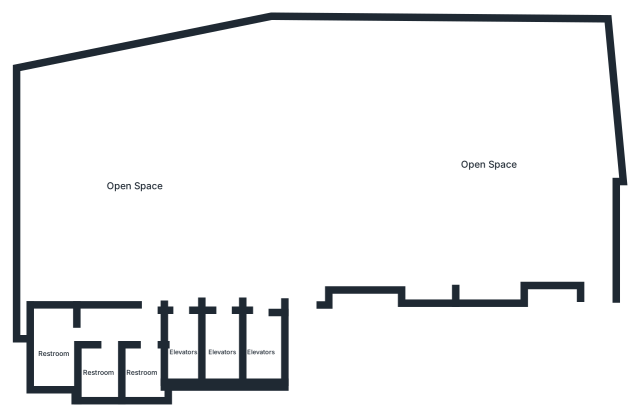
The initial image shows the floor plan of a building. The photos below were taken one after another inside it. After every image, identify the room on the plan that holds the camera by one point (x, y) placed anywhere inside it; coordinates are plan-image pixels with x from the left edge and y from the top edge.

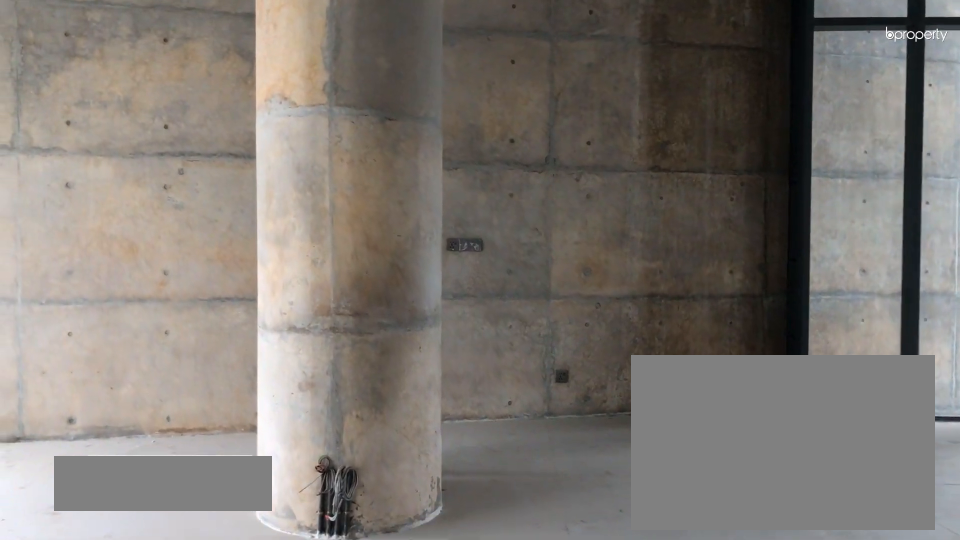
(136, 187)
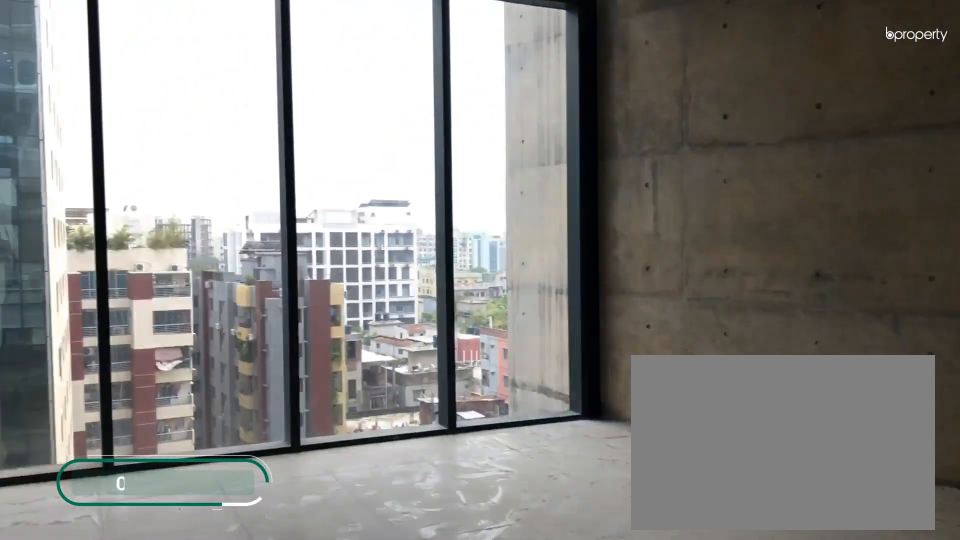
(136, 187)
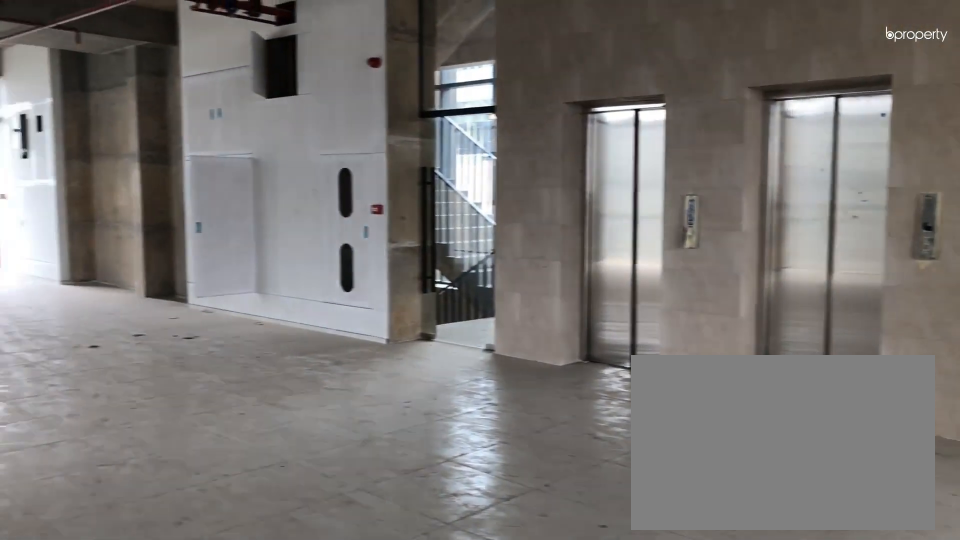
(136, 187)
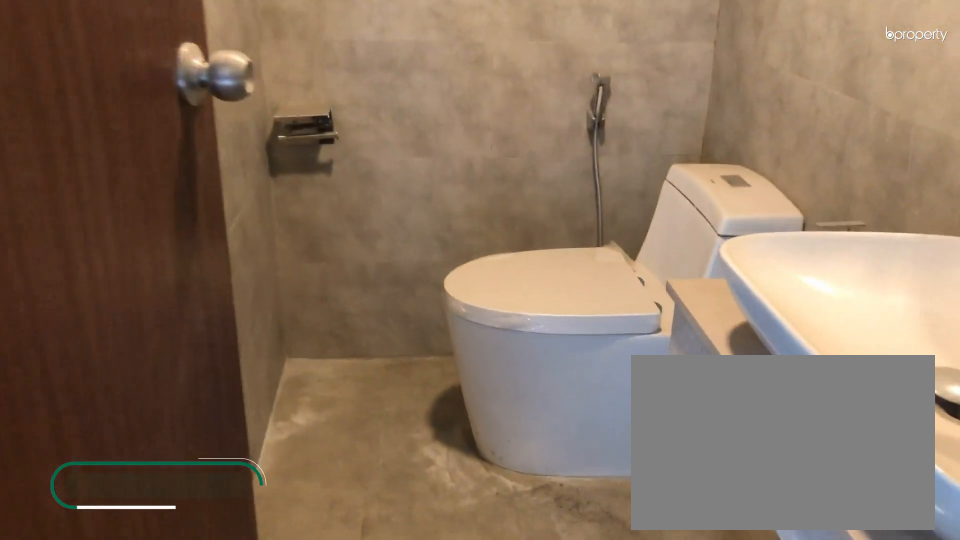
(140, 372)
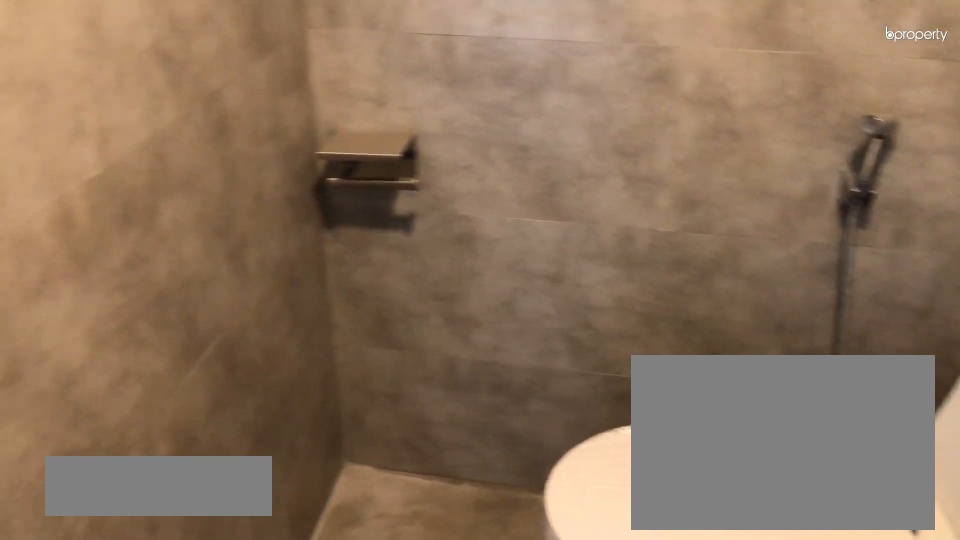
(140, 372)
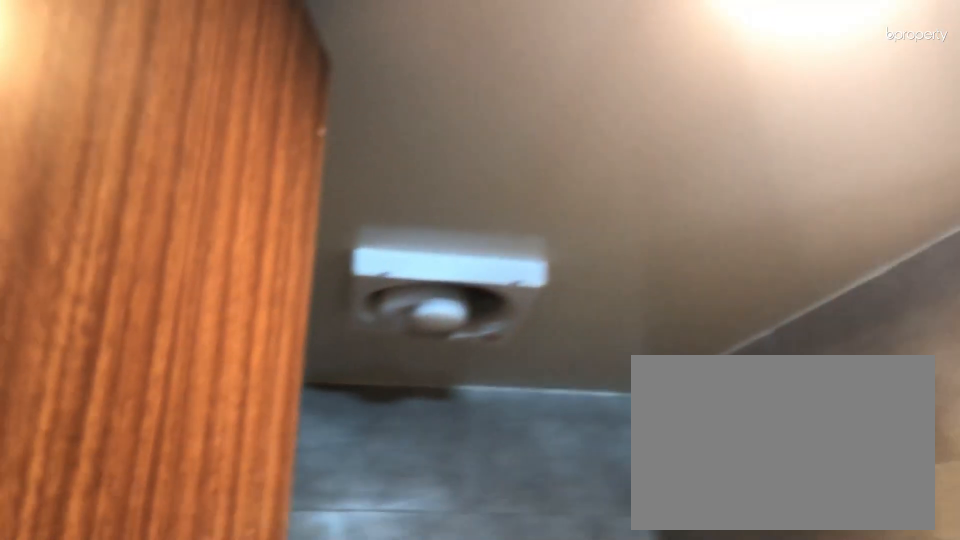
(55, 353)
